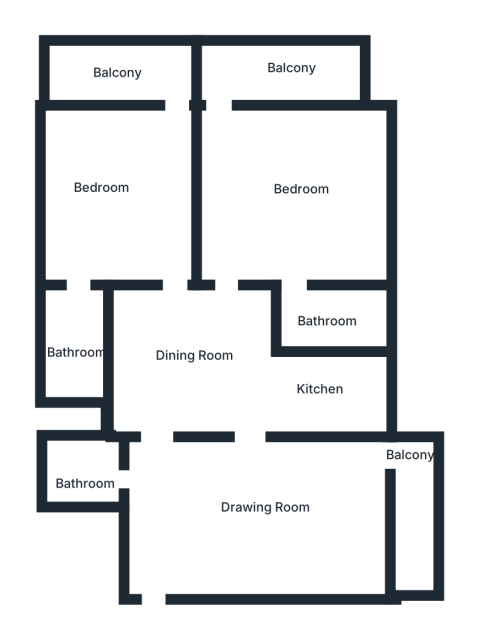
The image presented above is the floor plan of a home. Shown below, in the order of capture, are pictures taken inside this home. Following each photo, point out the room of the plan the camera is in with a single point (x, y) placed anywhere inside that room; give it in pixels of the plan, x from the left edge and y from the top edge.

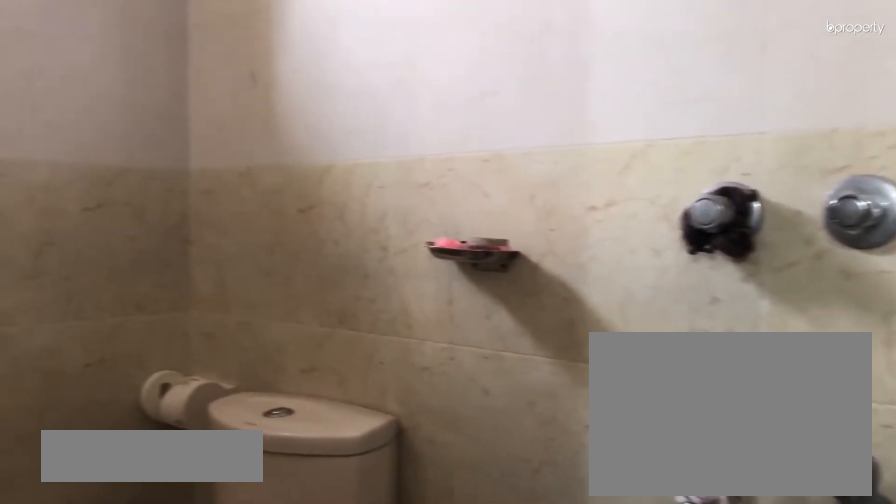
(334, 318)
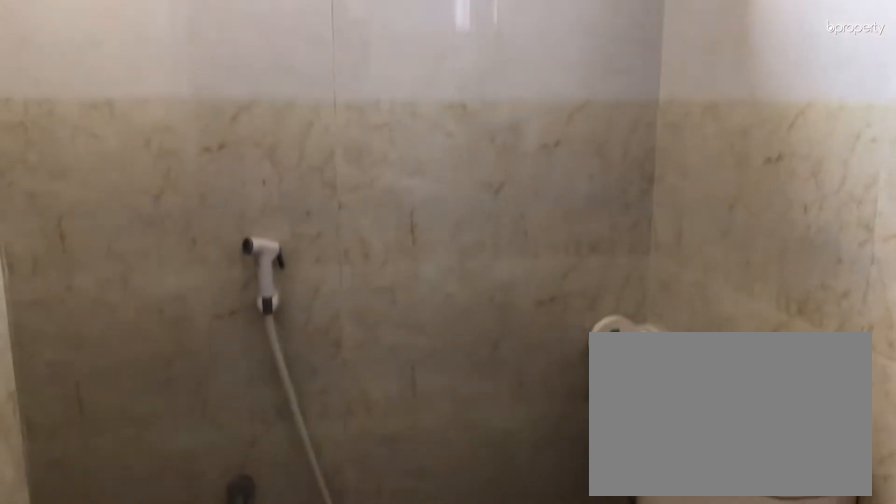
(334, 318)
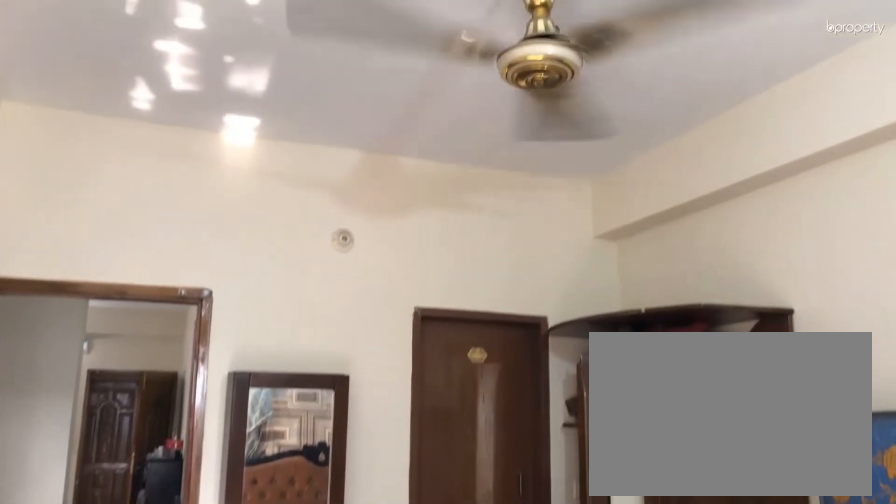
(109, 202)
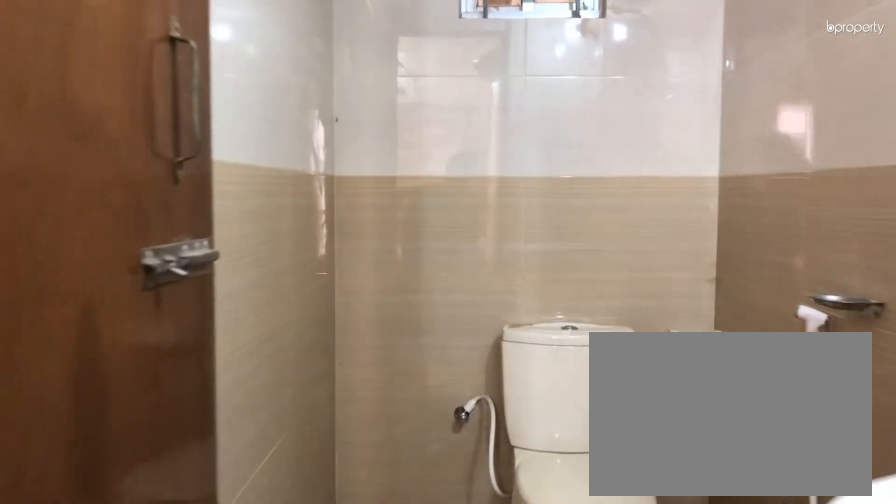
(75, 365)
